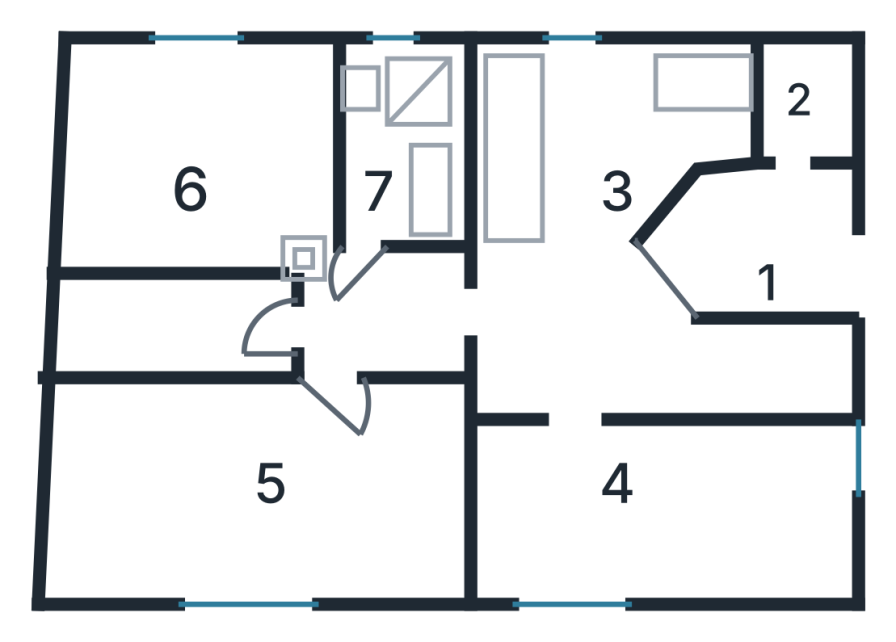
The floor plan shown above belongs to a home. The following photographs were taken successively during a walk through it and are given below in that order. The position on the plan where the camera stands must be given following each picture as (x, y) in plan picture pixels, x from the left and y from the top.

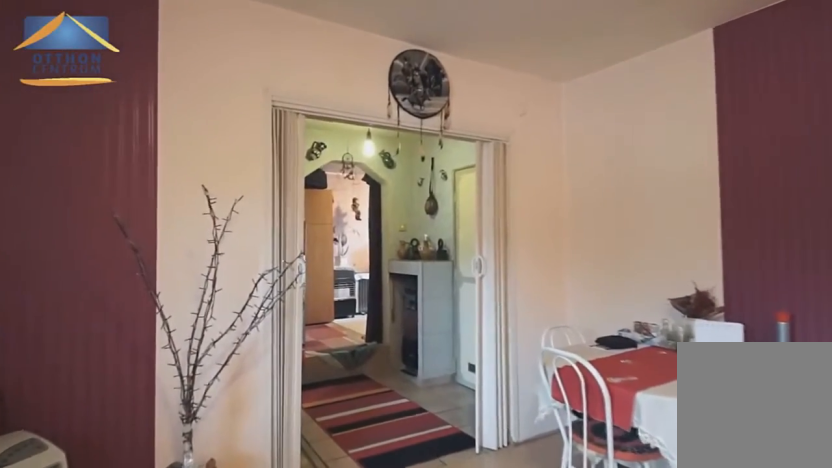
(537, 356)
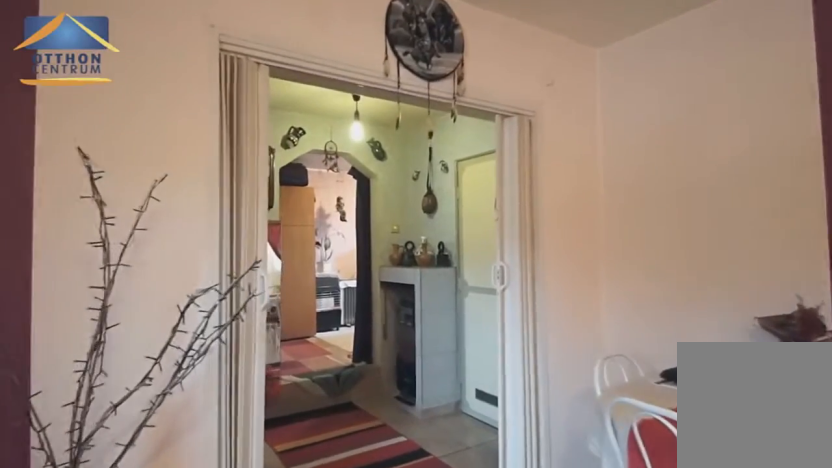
(493, 333)
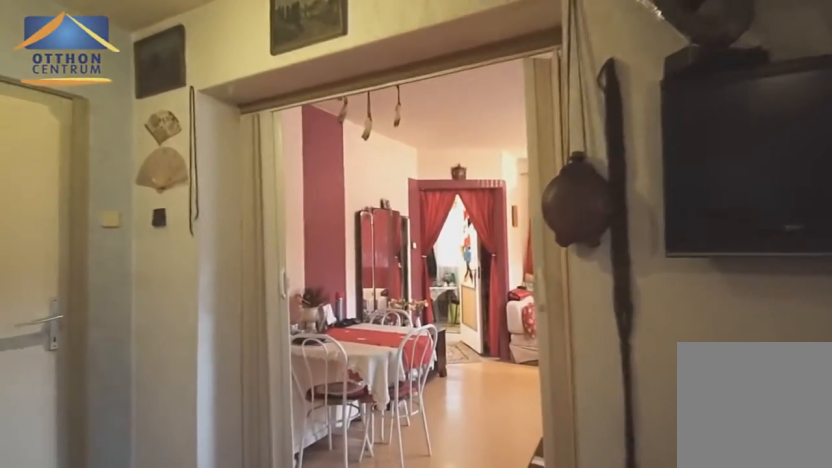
(387, 322)
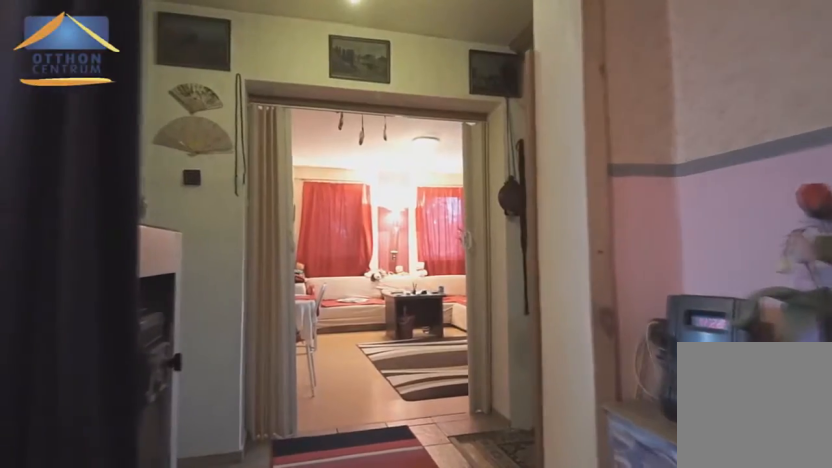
(238, 321)
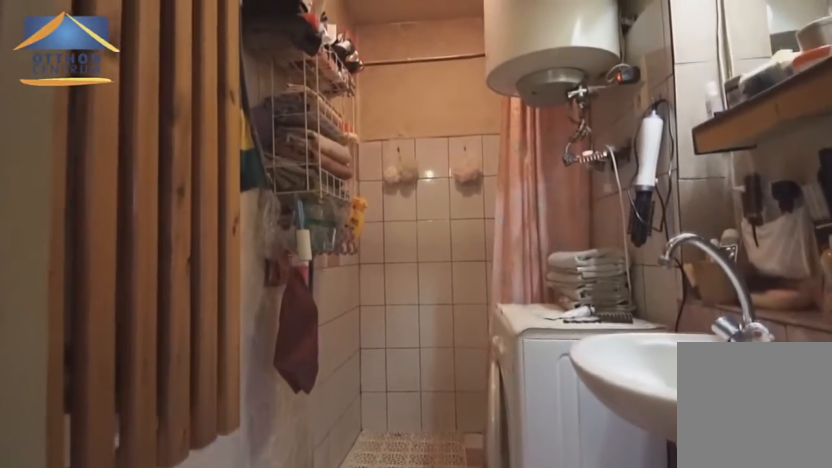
(387, 199)
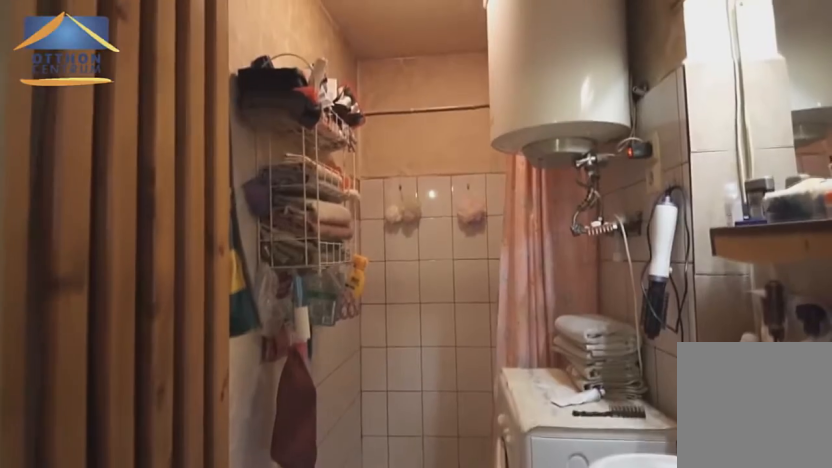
(387, 197)
